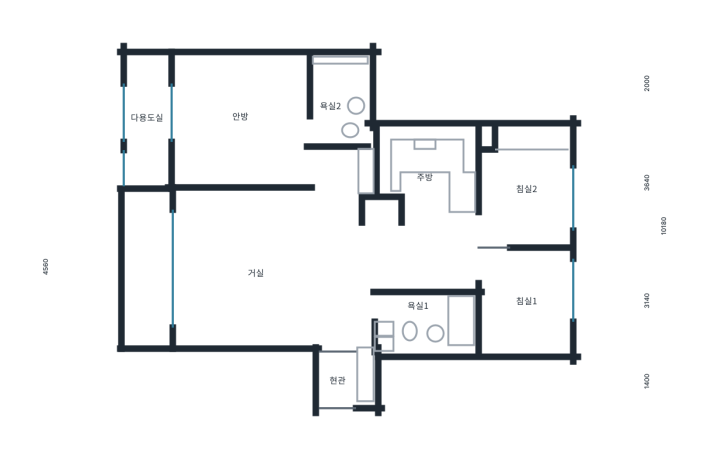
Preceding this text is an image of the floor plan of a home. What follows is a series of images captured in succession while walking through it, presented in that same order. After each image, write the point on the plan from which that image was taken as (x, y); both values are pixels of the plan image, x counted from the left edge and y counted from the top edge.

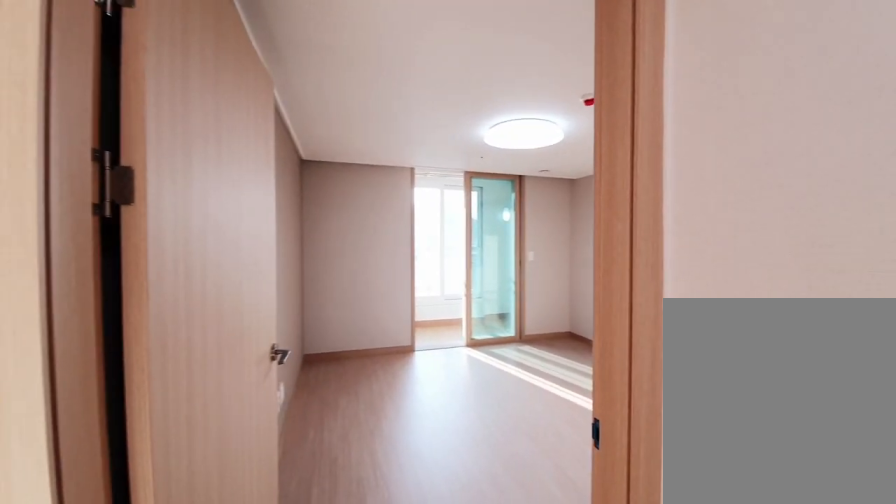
(340, 175)
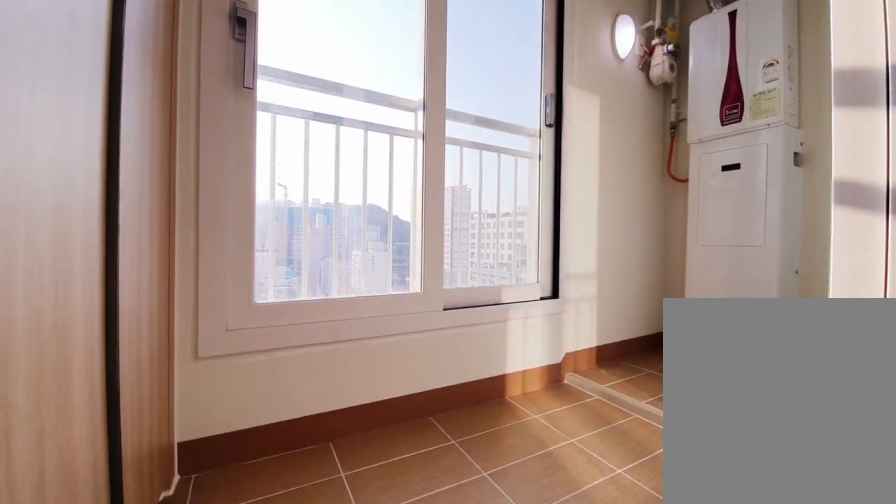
(164, 137)
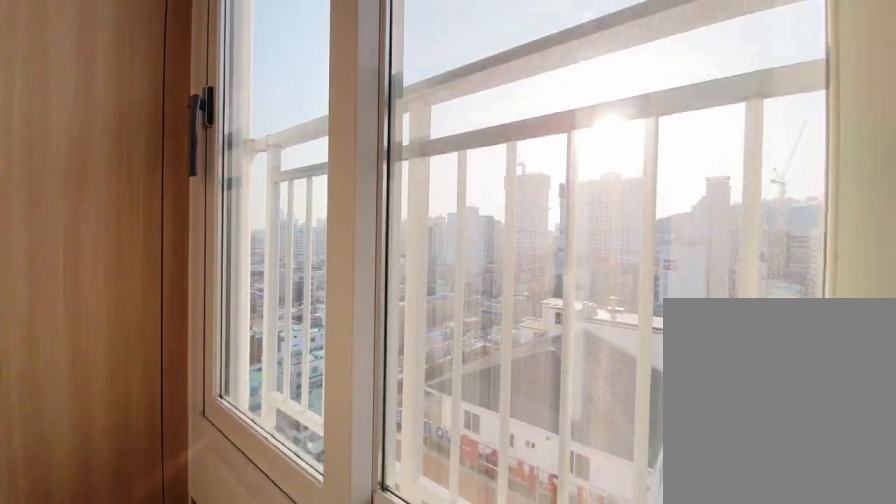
(165, 137)
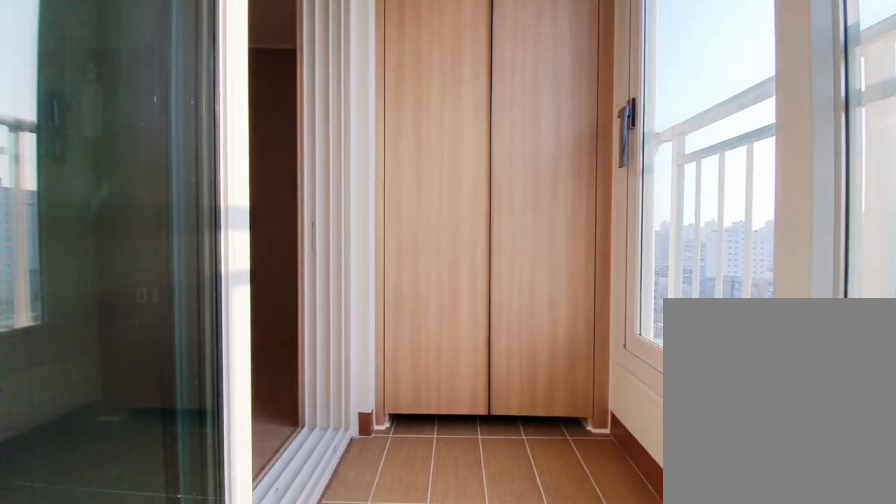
(166, 136)
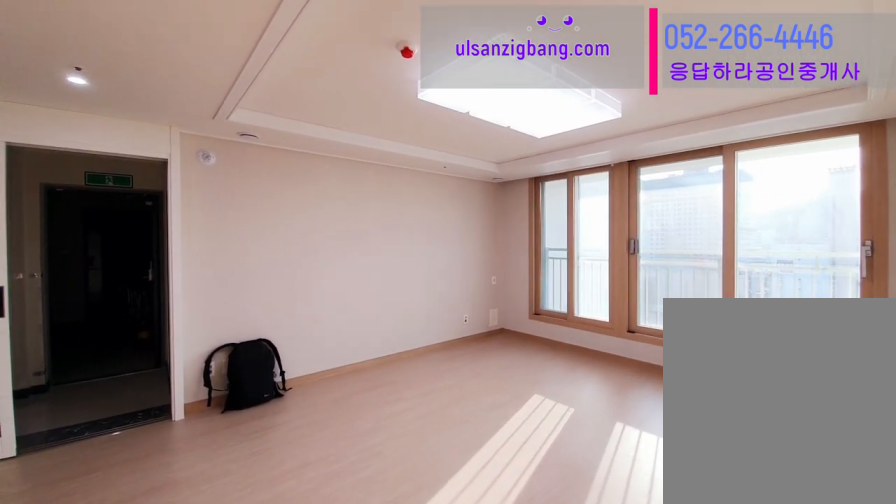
(343, 241)
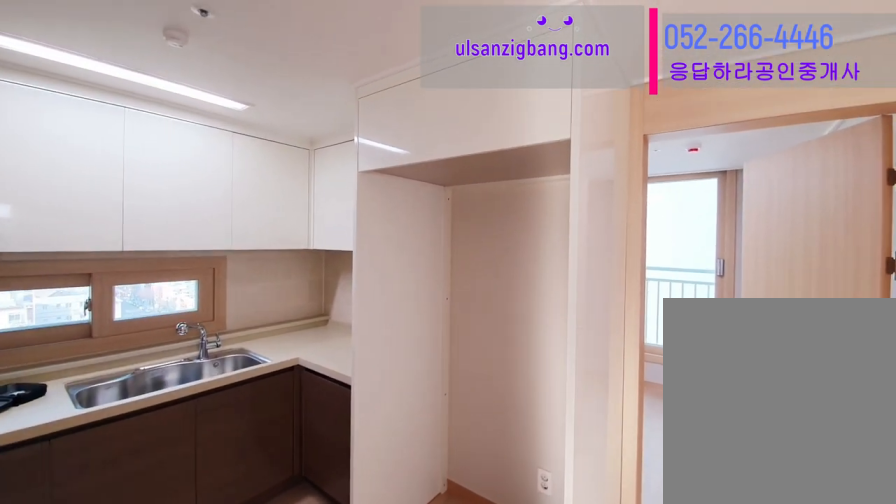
(430, 185)
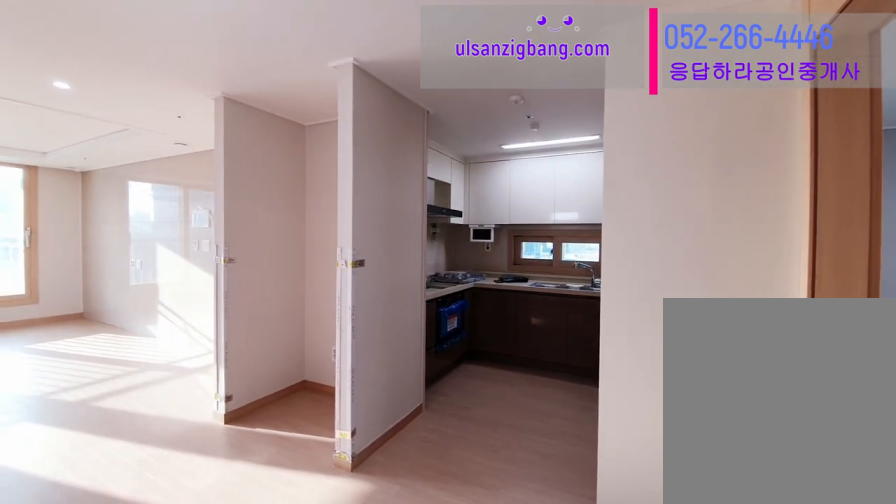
(451, 243)
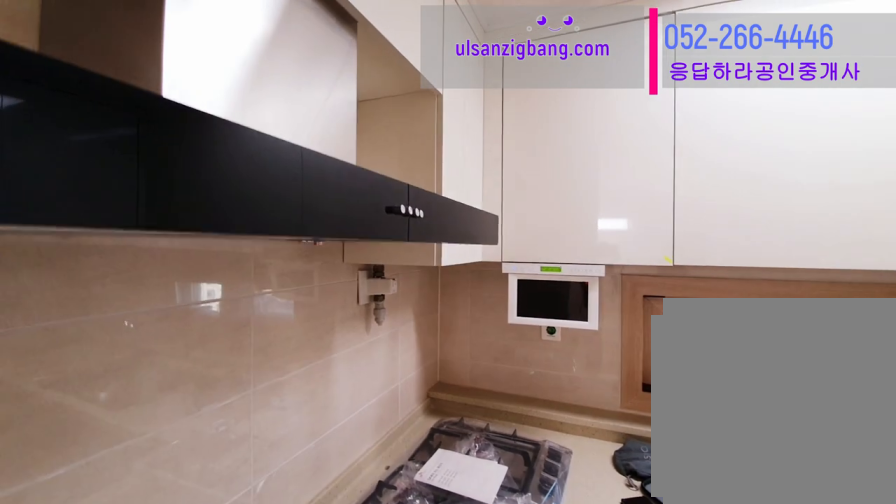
(431, 186)
